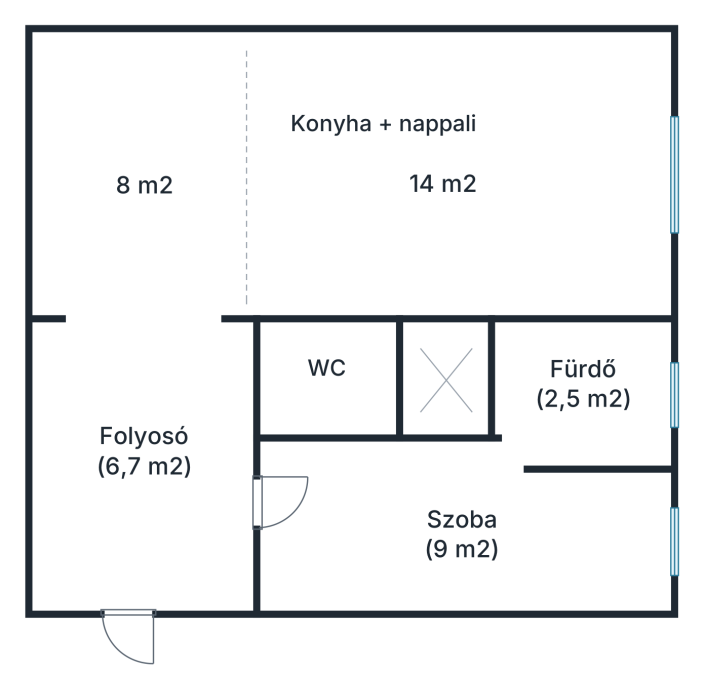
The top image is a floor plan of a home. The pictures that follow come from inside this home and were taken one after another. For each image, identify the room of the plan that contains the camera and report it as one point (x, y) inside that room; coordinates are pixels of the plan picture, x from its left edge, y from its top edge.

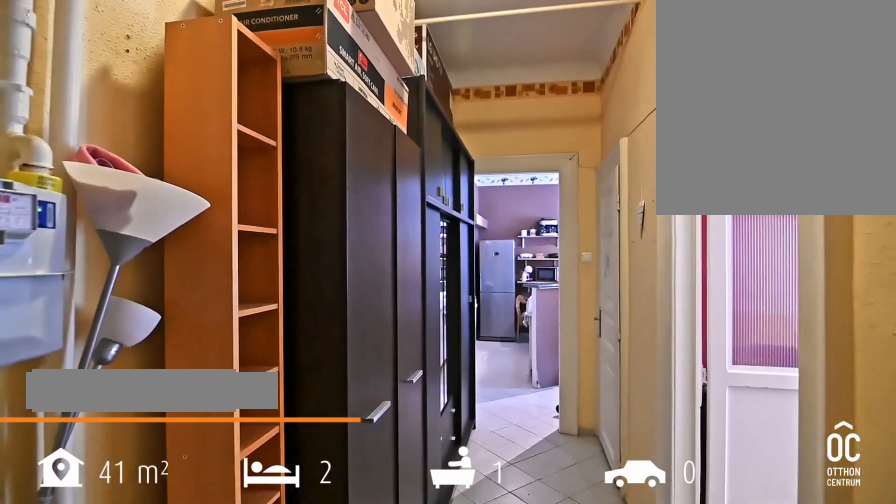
(139, 449)
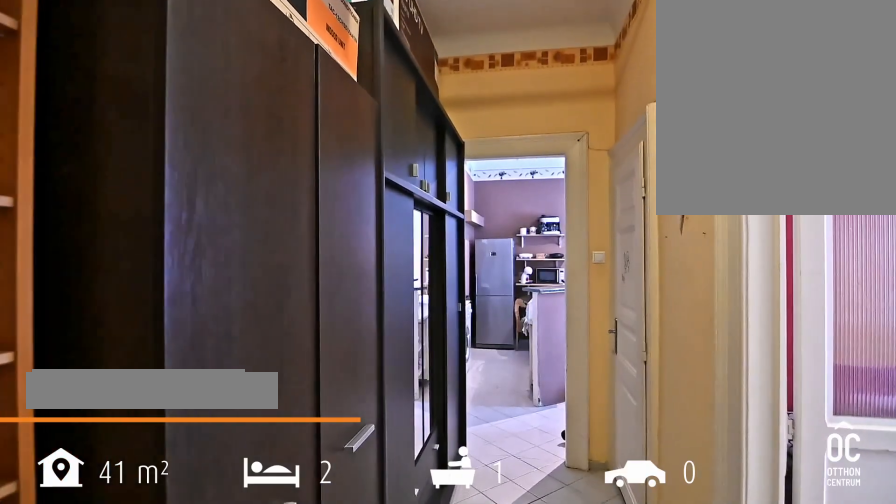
(139, 449)
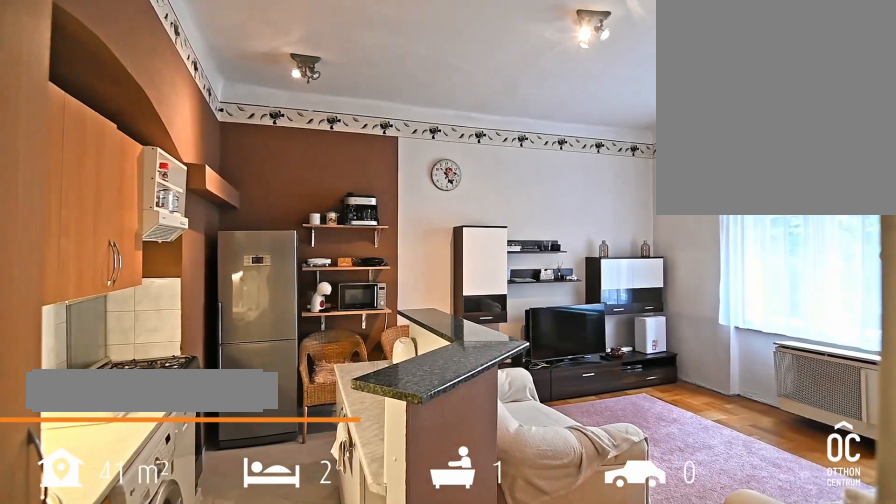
(141, 307)
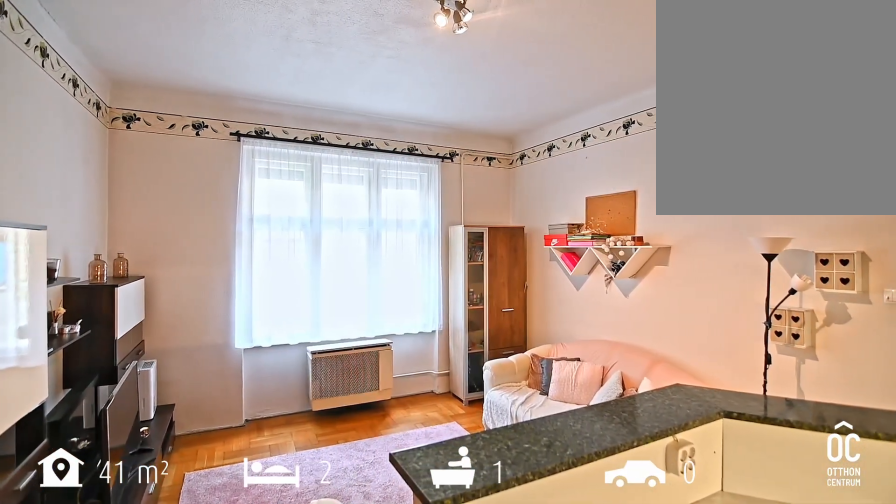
(446, 174)
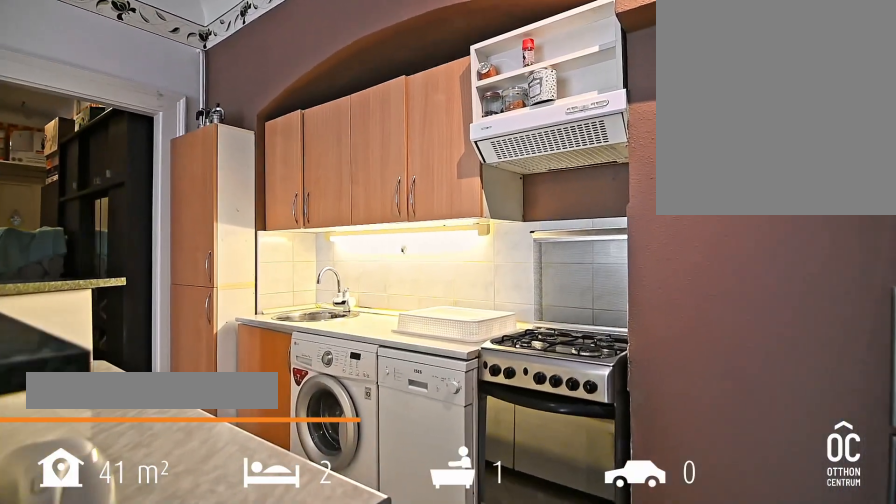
(141, 184)
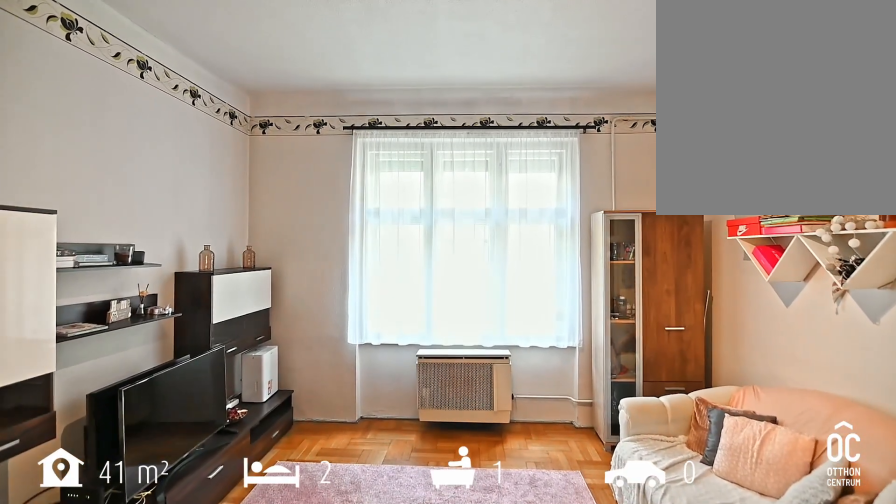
(246, 172)
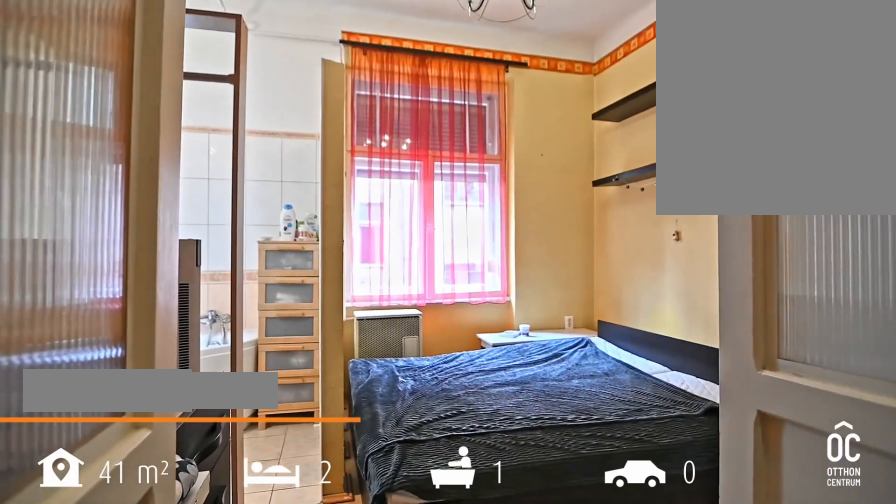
(460, 531)
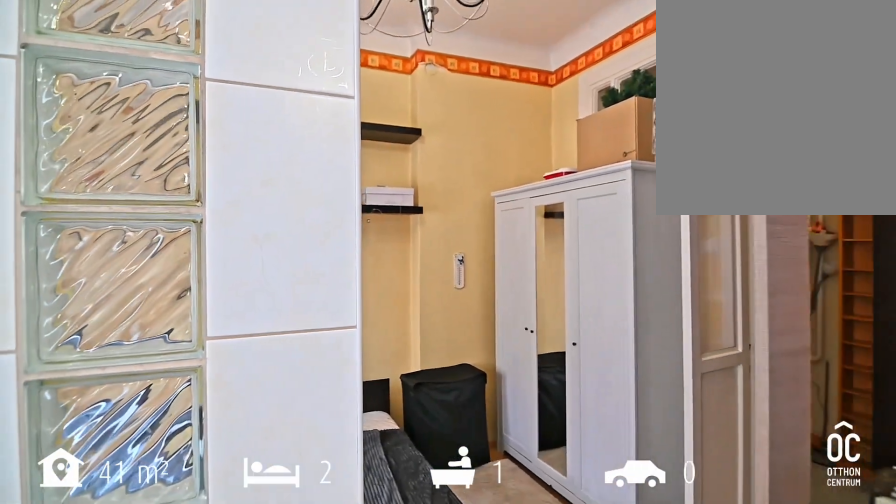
(460, 531)
